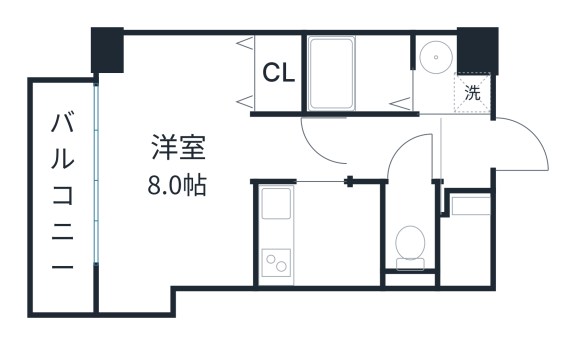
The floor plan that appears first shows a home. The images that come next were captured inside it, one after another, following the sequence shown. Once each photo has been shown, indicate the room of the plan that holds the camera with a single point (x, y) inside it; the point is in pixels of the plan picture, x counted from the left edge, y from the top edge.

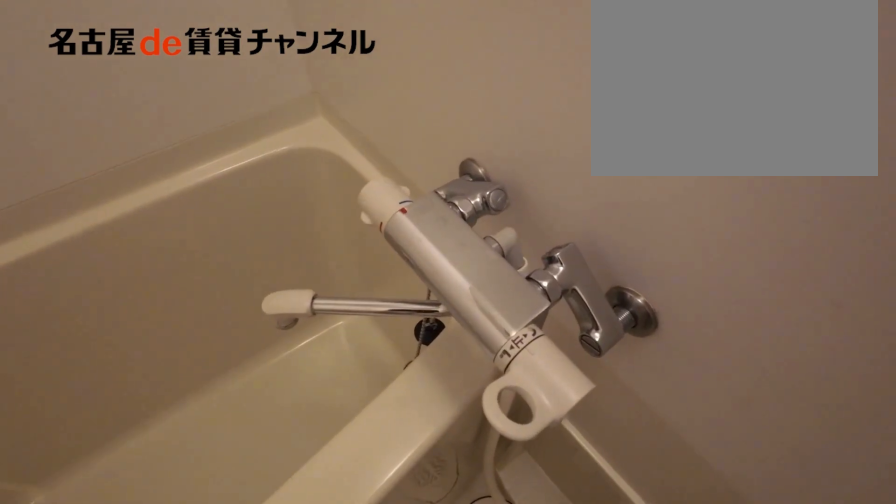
(359, 73)
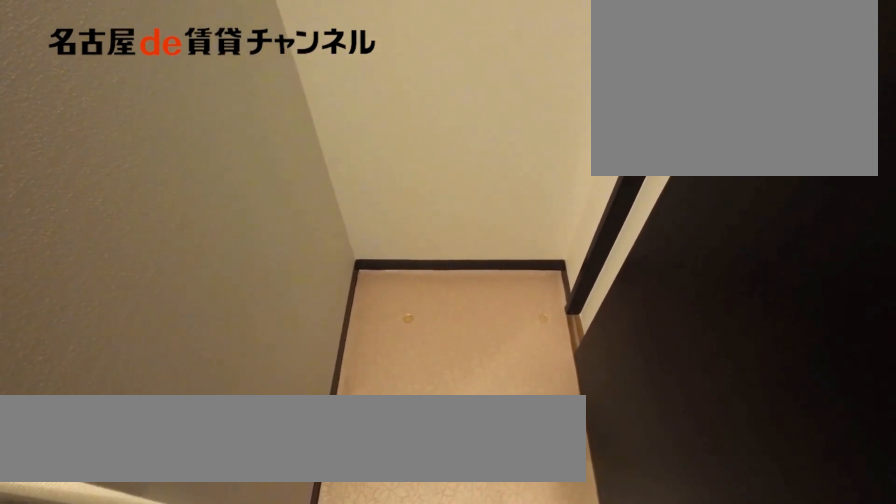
(448, 78)
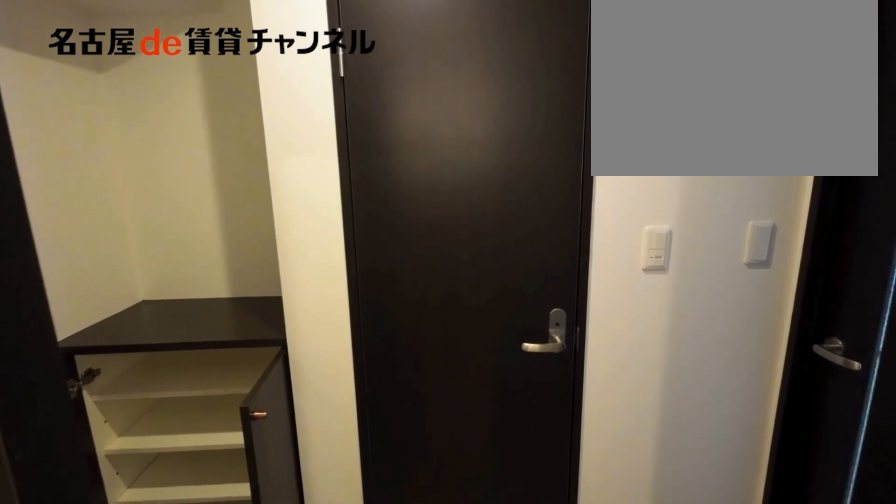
(396, 148)
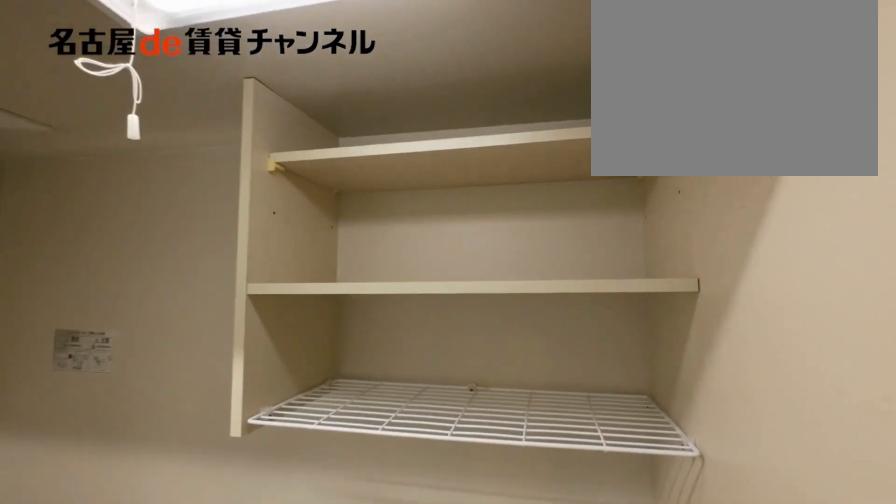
(318, 234)
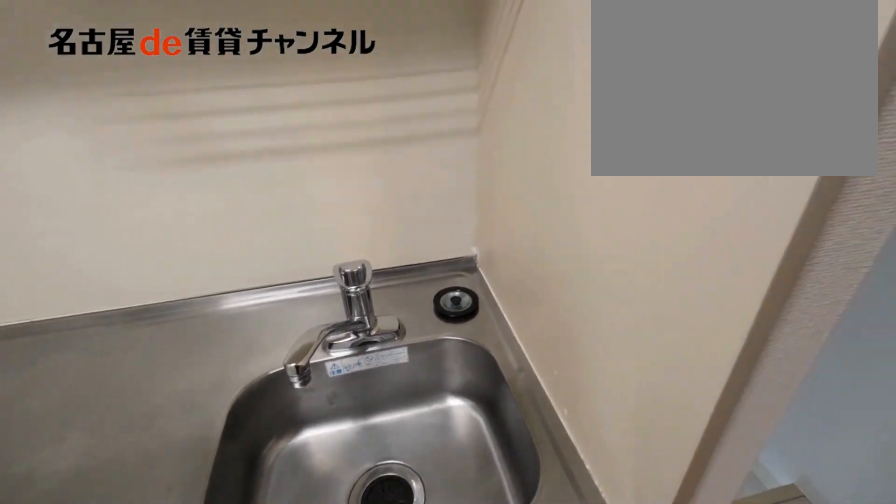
(318, 234)
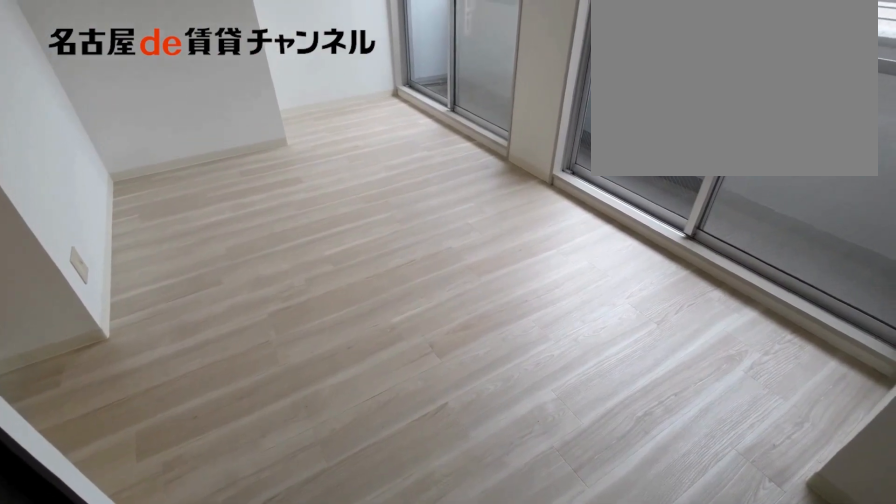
(190, 166)
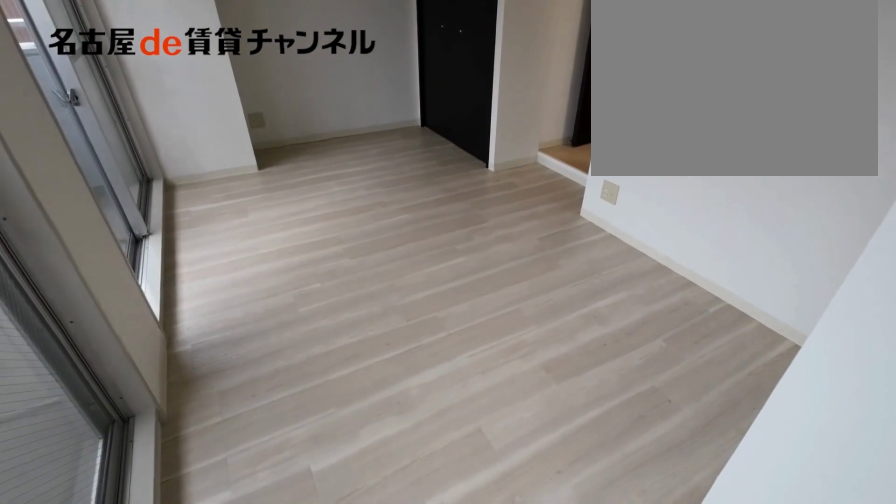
(190, 166)
